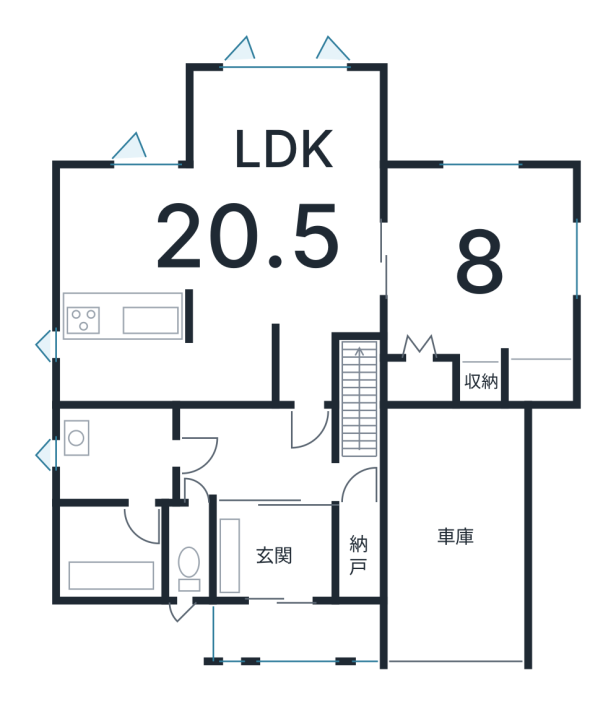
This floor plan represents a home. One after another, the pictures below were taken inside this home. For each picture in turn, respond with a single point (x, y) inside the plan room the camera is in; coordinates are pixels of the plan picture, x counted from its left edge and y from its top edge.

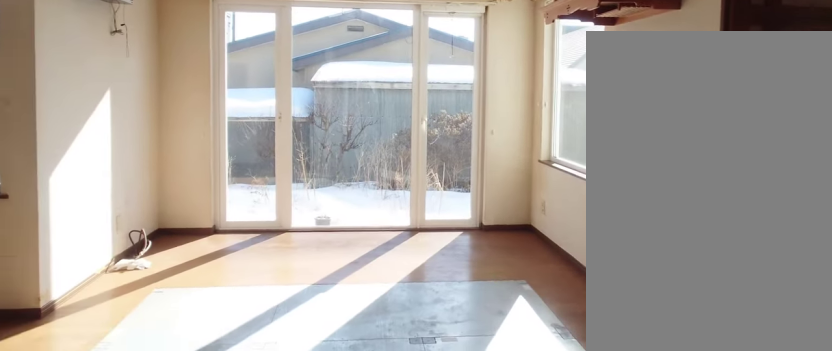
(271, 215)
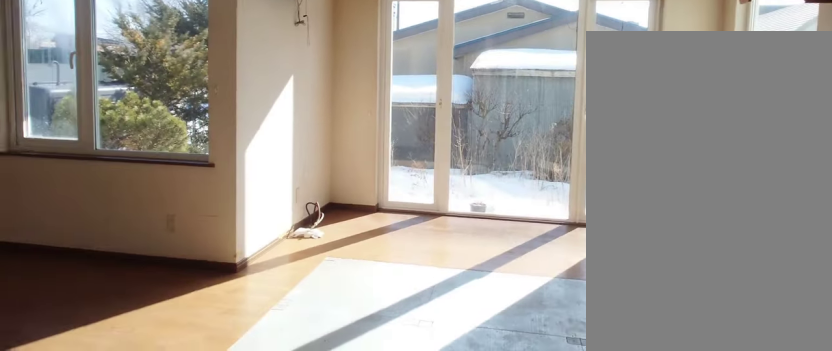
(271, 215)
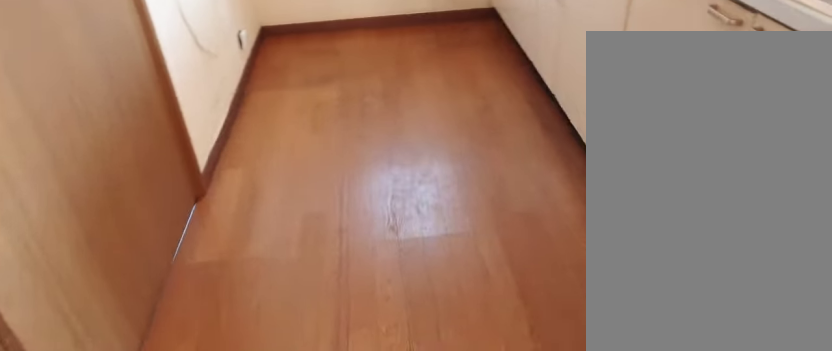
(124, 349)
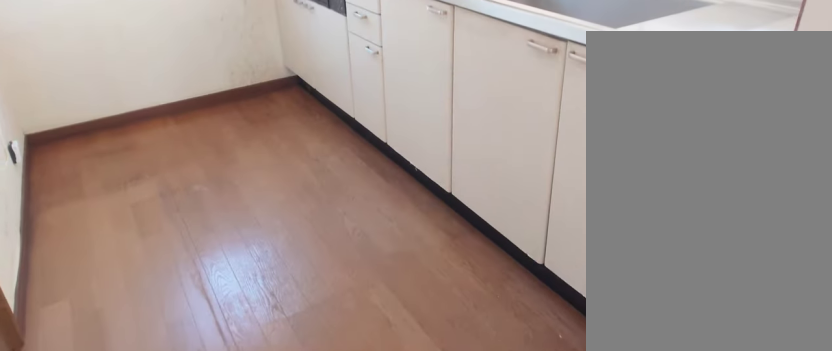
(124, 349)
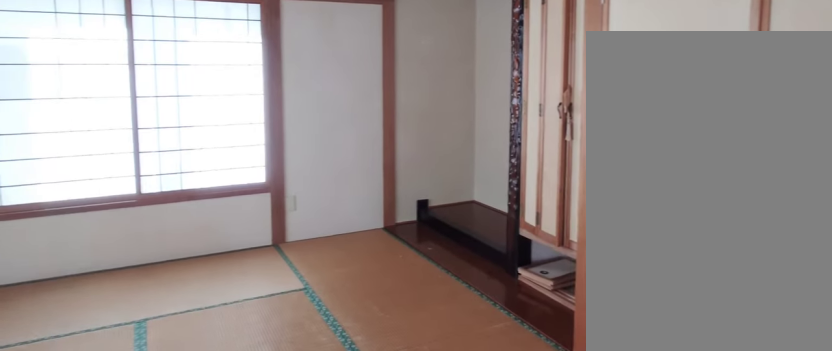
(483, 263)
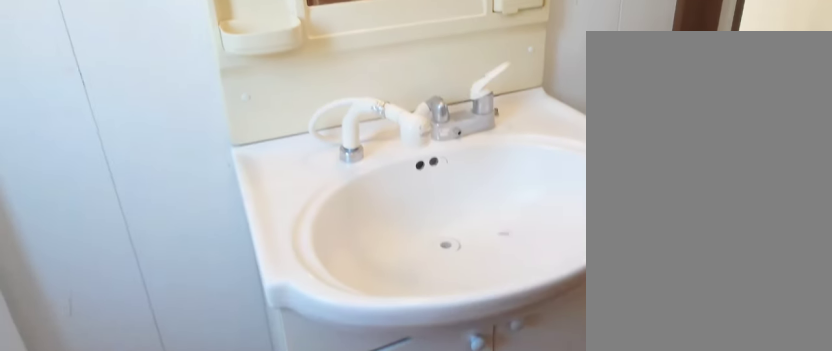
(118, 451)
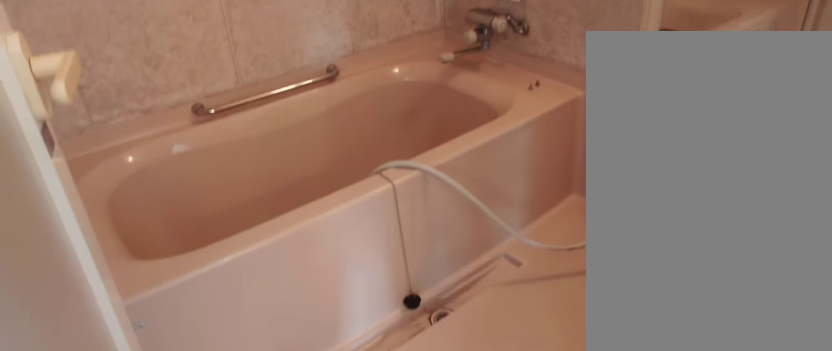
(103, 553)
